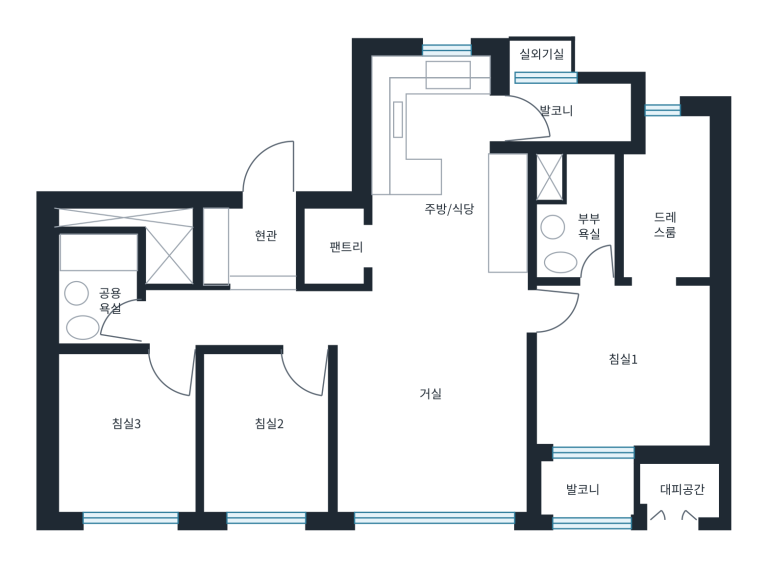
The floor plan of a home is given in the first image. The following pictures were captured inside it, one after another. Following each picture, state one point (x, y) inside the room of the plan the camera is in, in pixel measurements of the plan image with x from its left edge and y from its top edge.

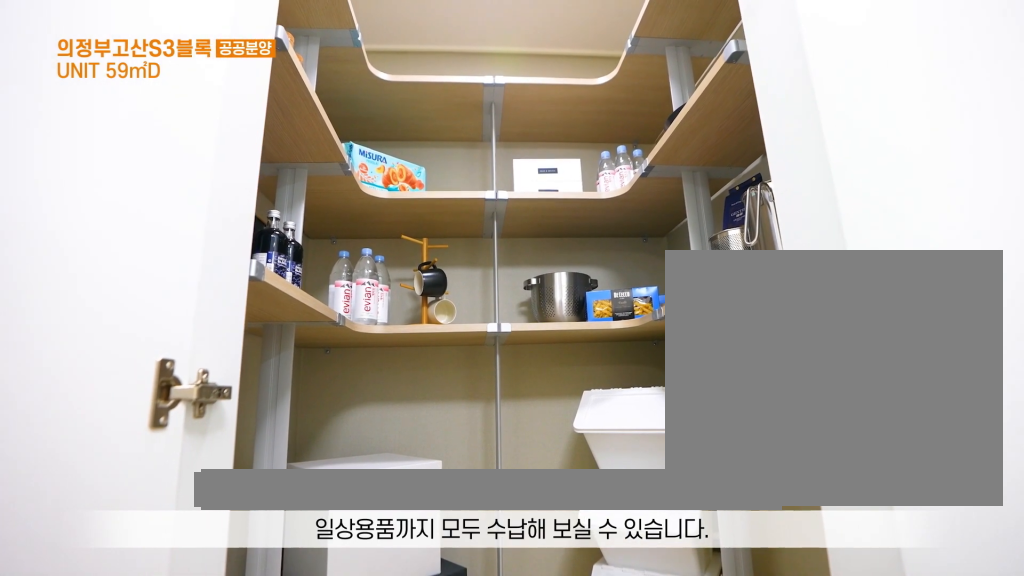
(345, 232)
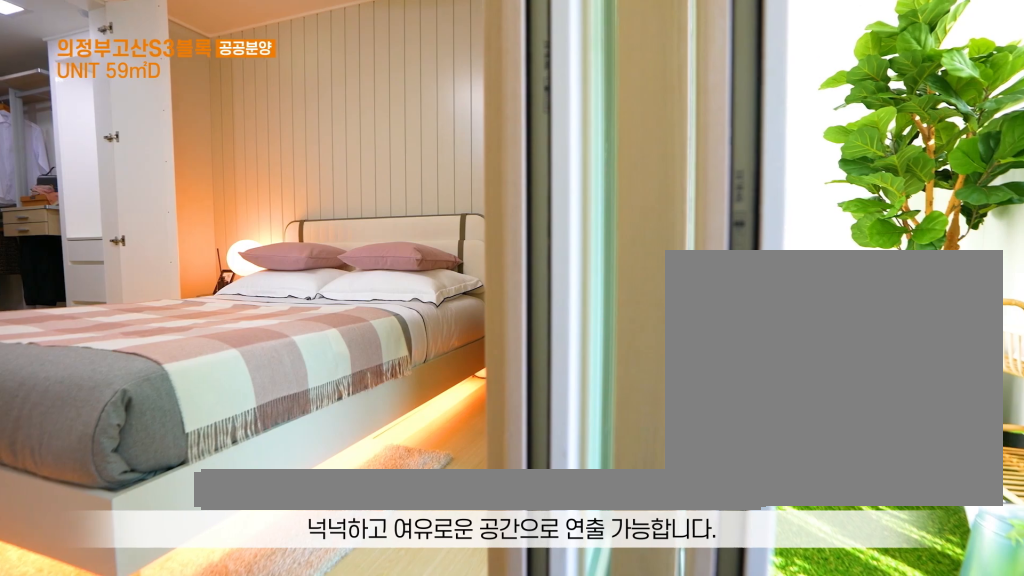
(623, 342)
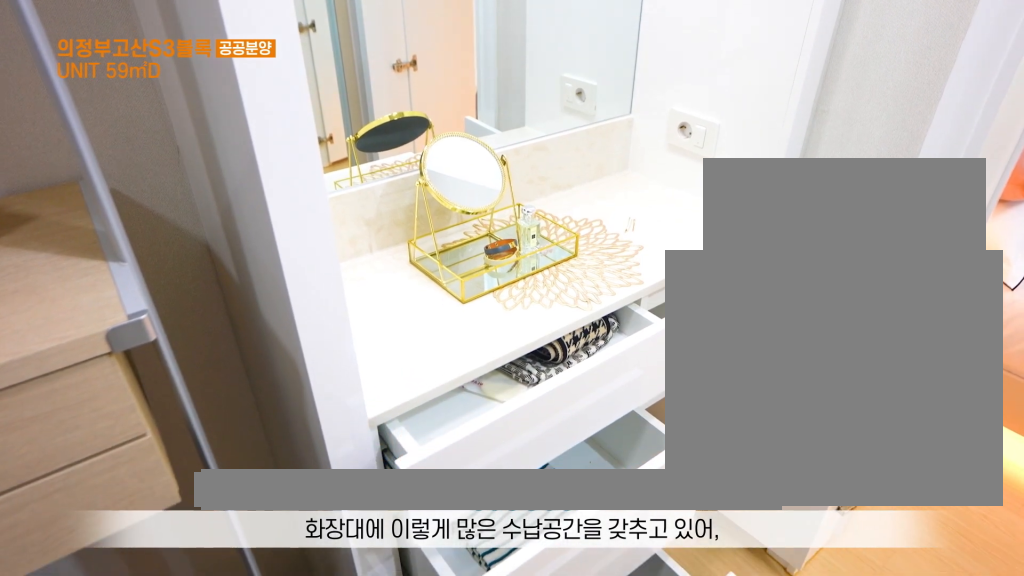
(665, 201)
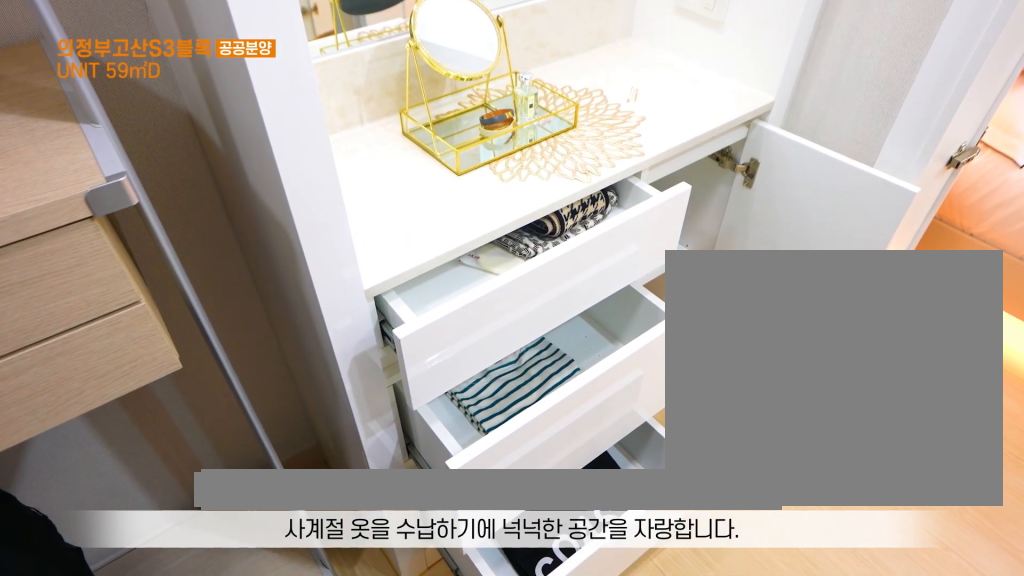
(665, 199)
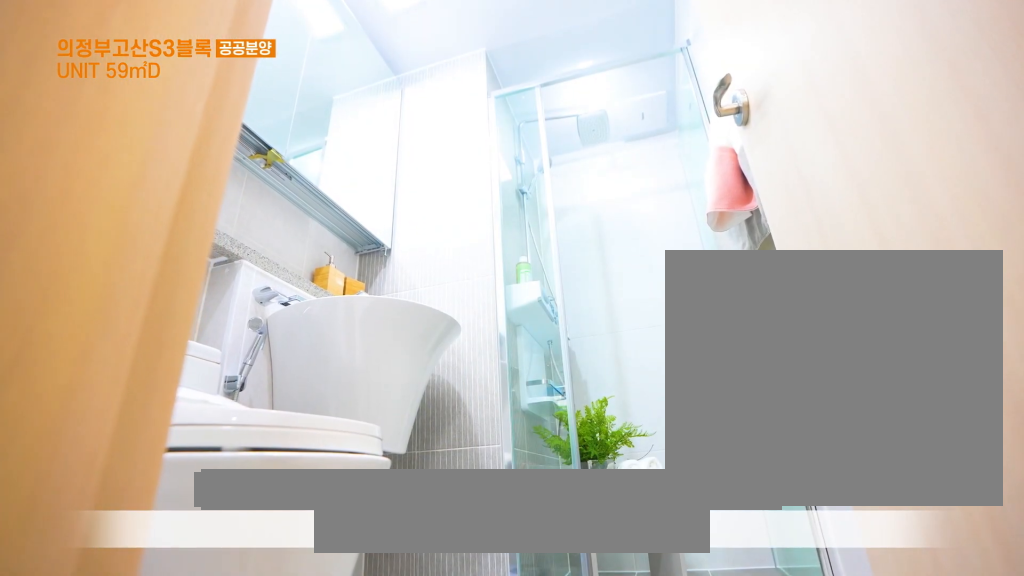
(590, 210)
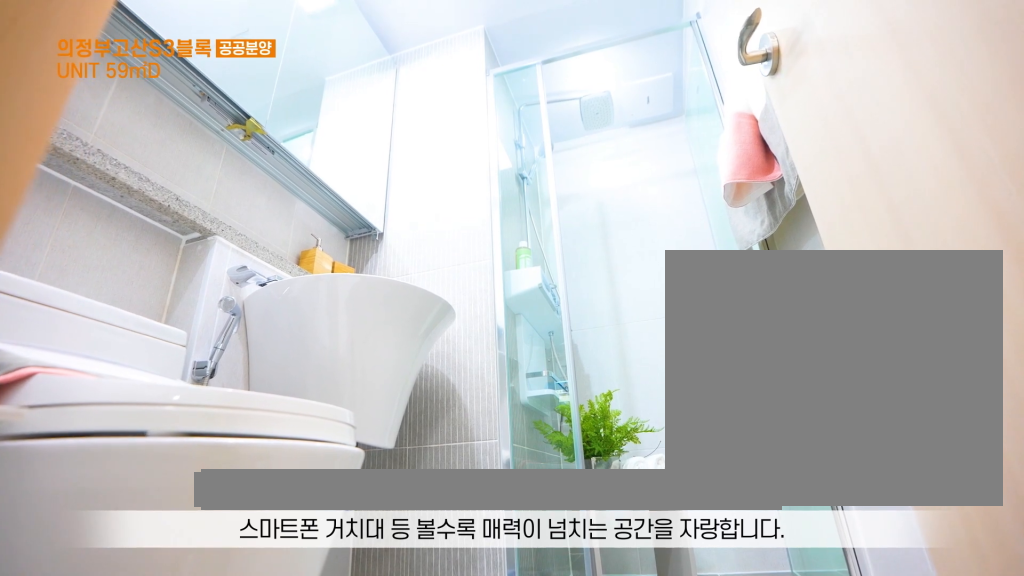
(589, 210)
